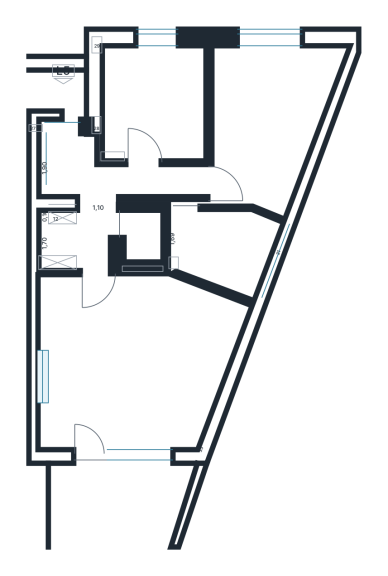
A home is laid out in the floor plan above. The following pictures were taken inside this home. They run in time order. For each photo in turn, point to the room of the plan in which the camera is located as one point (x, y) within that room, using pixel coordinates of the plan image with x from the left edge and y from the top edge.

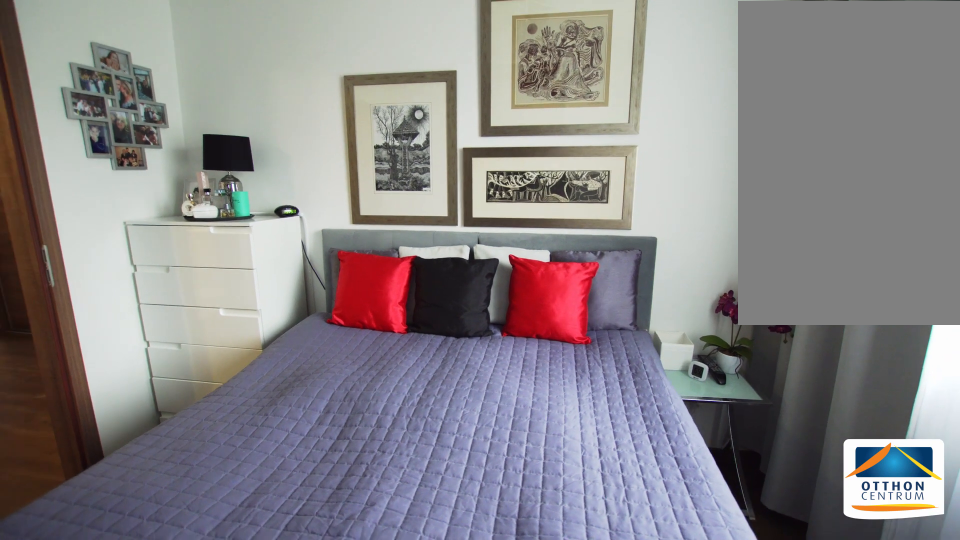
(152, 106)
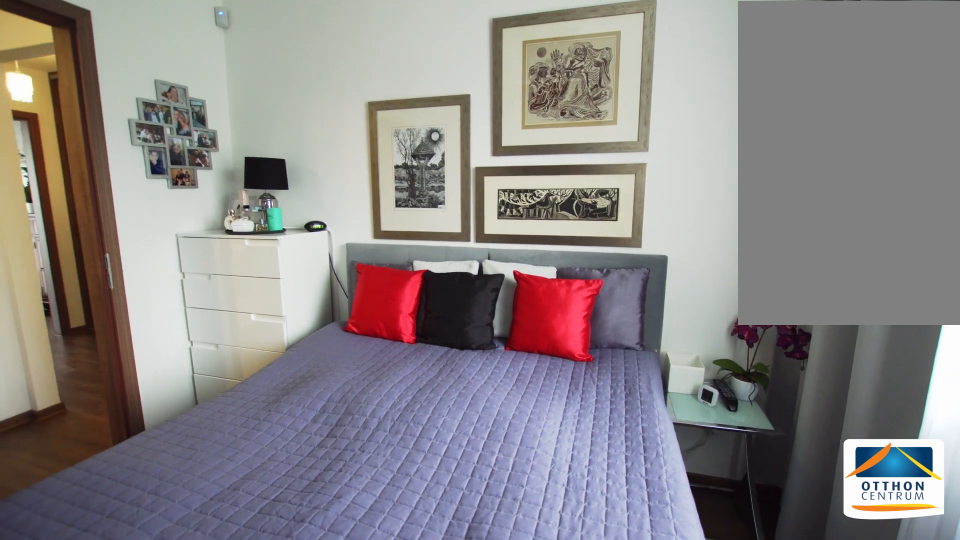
(153, 106)
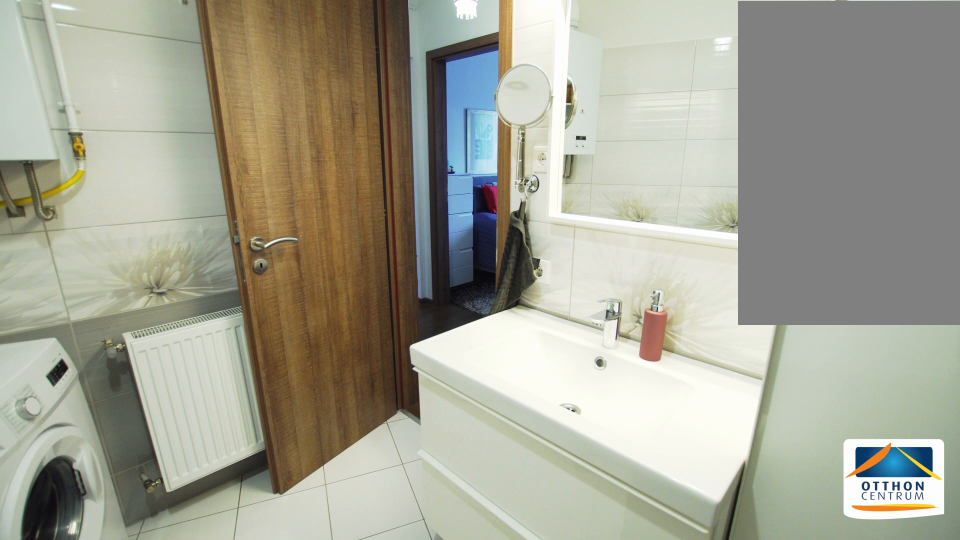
(231, 246)
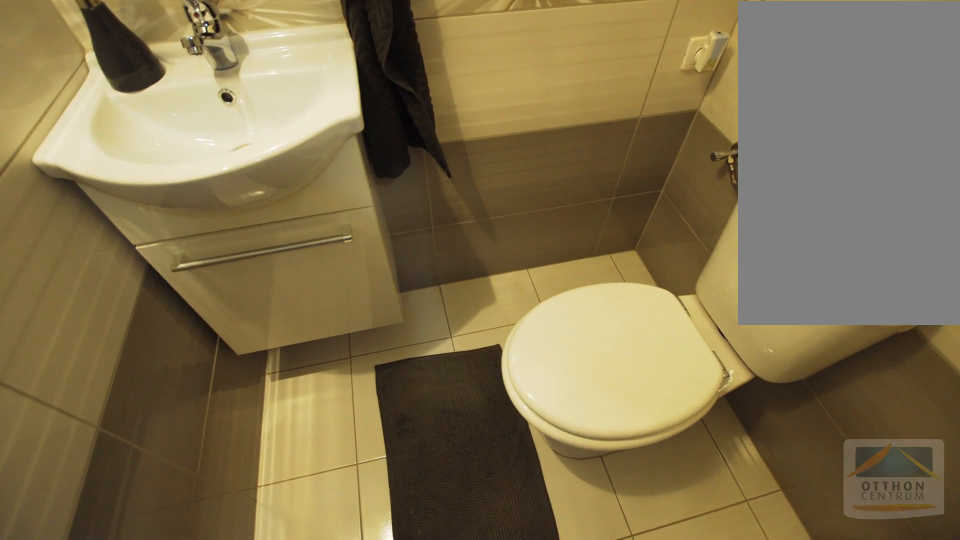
(141, 233)
